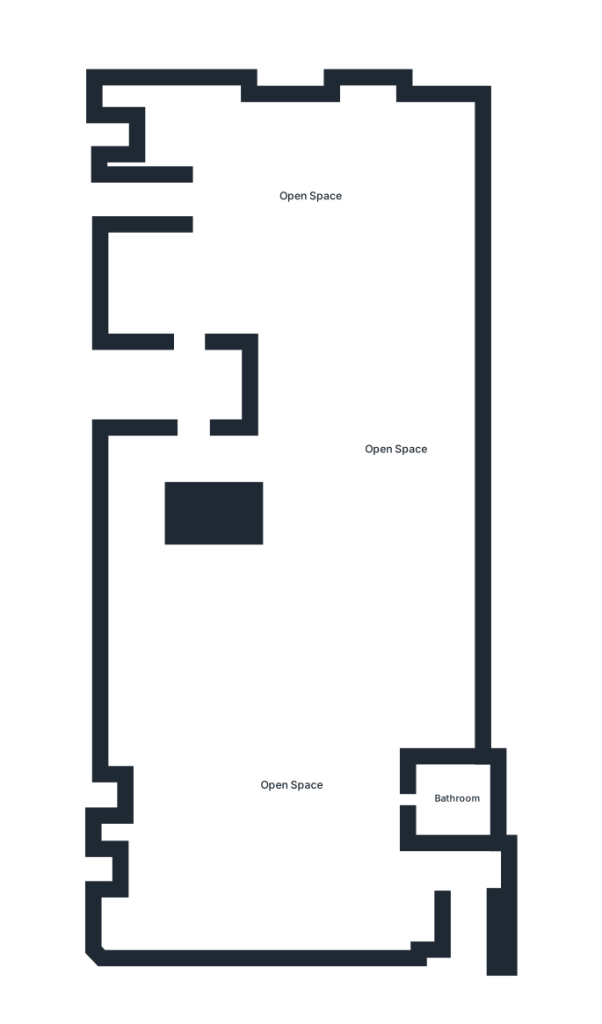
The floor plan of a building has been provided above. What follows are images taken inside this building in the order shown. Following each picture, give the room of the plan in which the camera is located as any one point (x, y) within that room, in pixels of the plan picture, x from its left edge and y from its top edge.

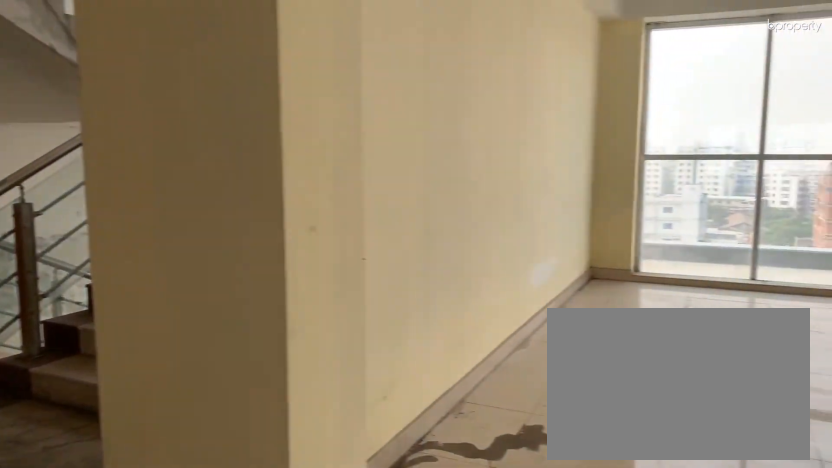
(312, 196)
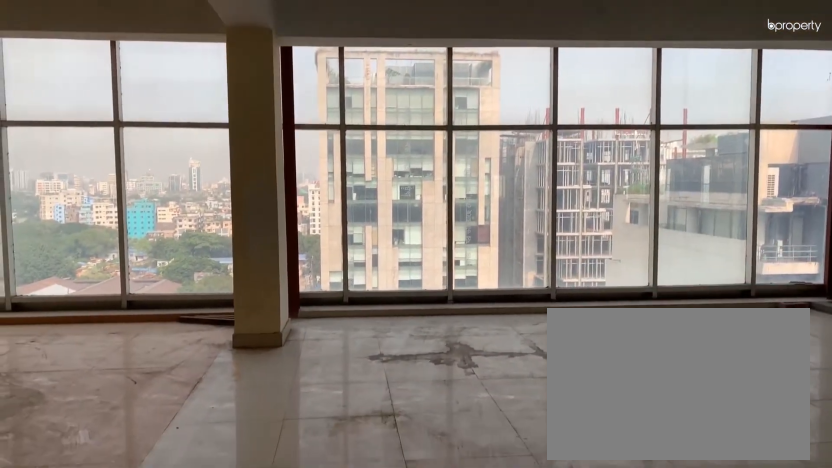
(312, 196)
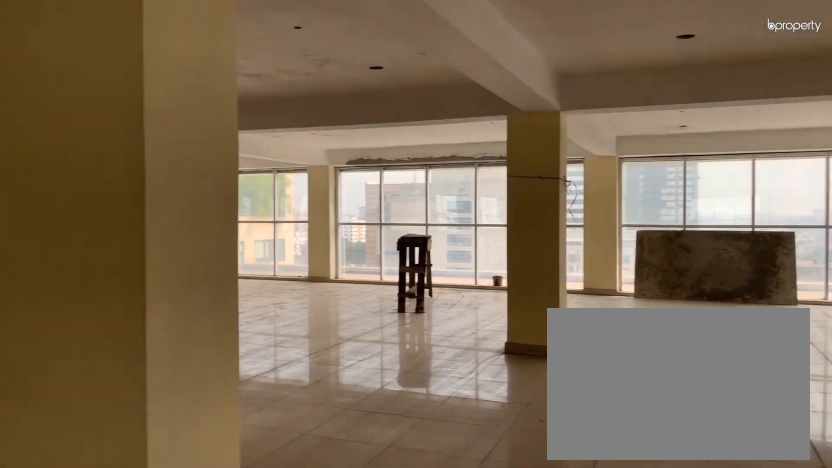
(392, 451)
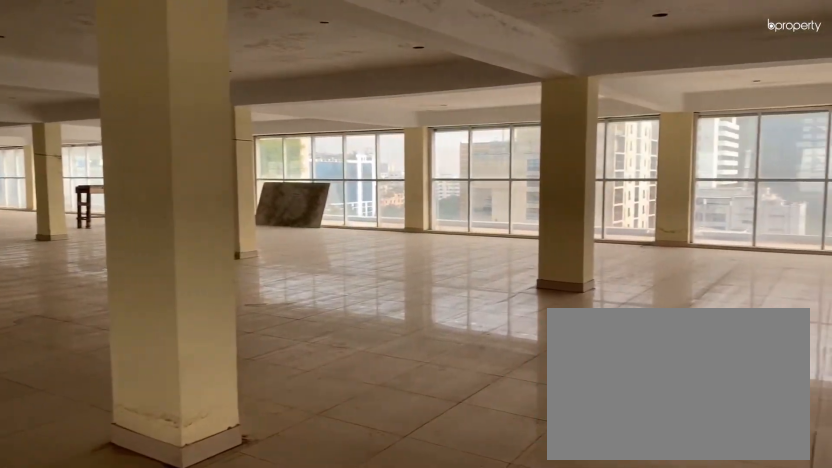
(394, 450)
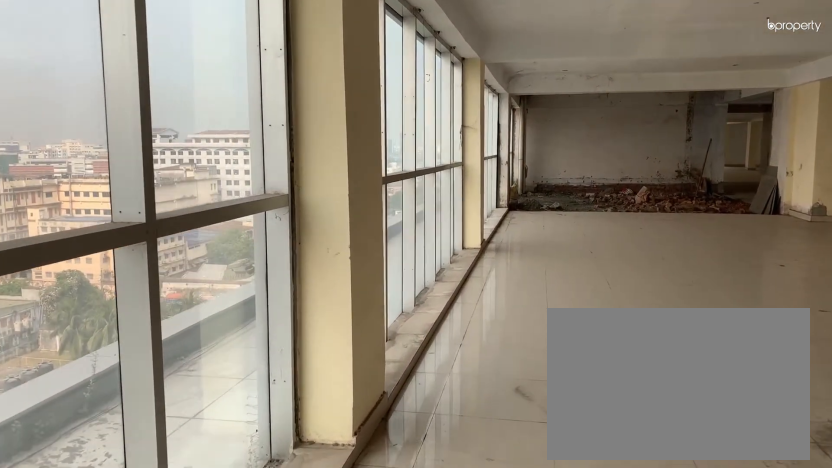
(290, 786)
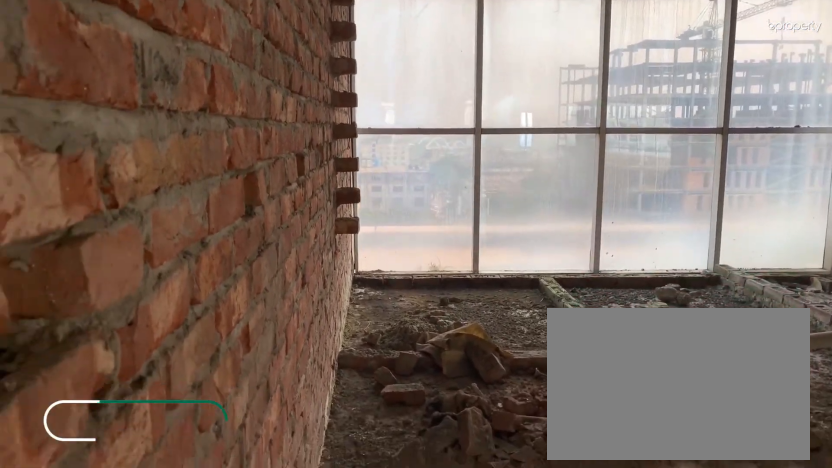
(456, 797)
